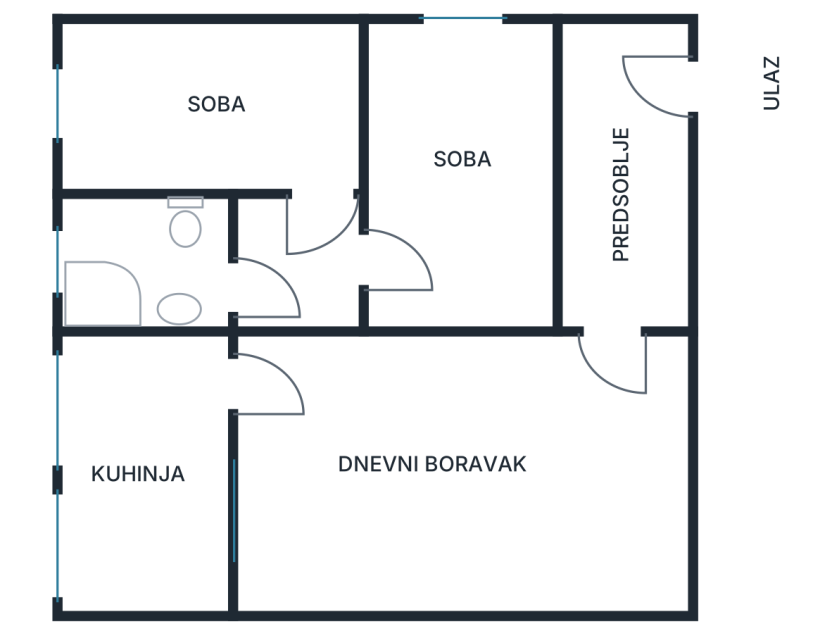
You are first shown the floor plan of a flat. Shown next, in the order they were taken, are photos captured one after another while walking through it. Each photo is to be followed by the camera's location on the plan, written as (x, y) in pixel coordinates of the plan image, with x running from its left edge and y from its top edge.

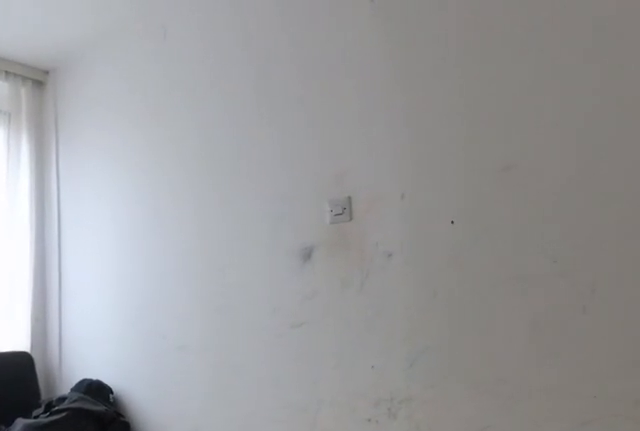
(412, 273)
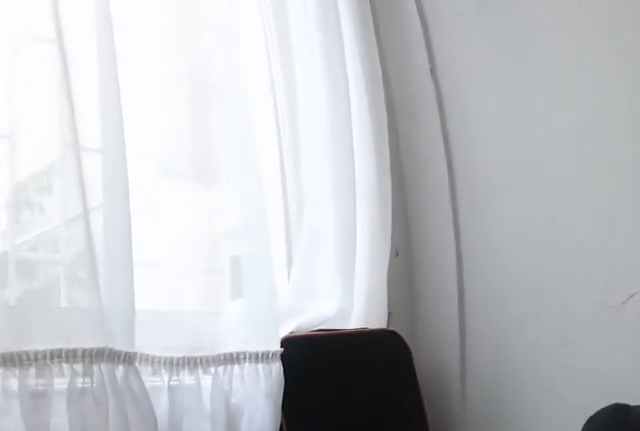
(447, 127)
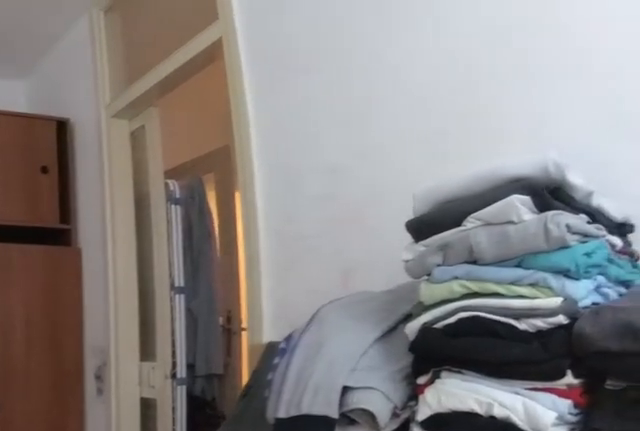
(444, 57)
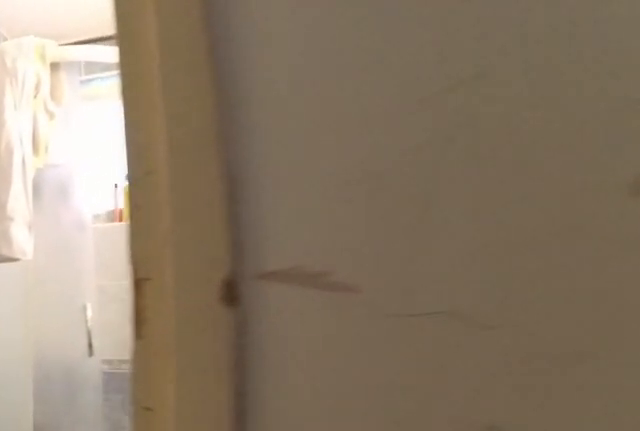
(312, 284)
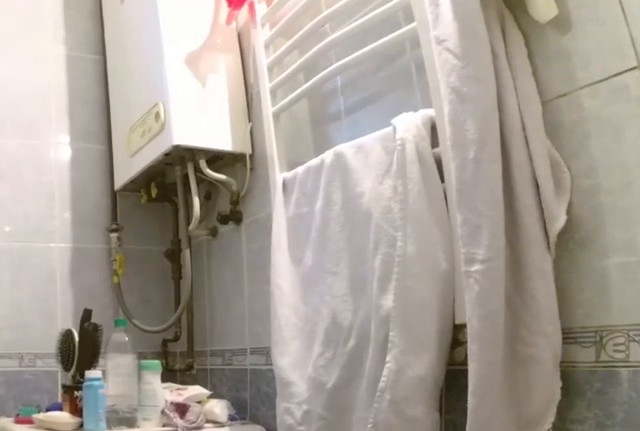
(248, 274)
